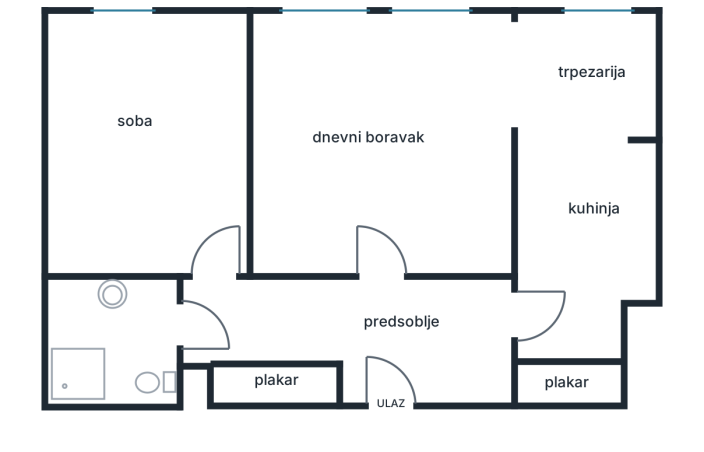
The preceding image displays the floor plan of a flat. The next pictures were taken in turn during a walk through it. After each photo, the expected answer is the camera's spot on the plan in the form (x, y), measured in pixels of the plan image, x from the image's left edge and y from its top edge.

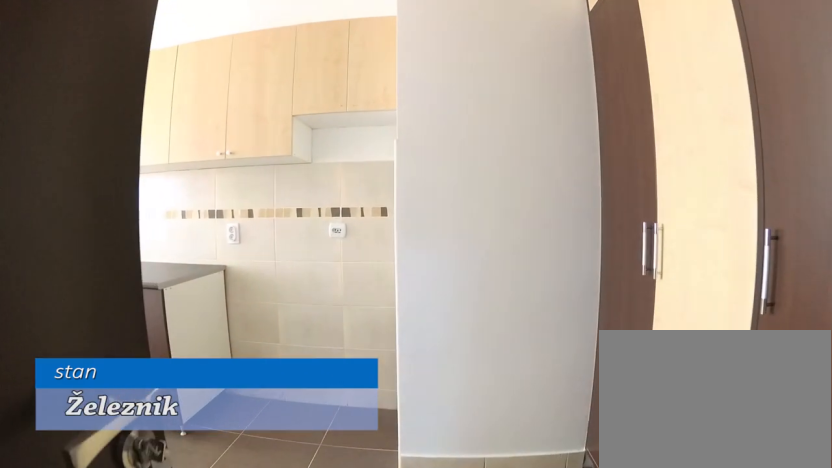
(511, 335)
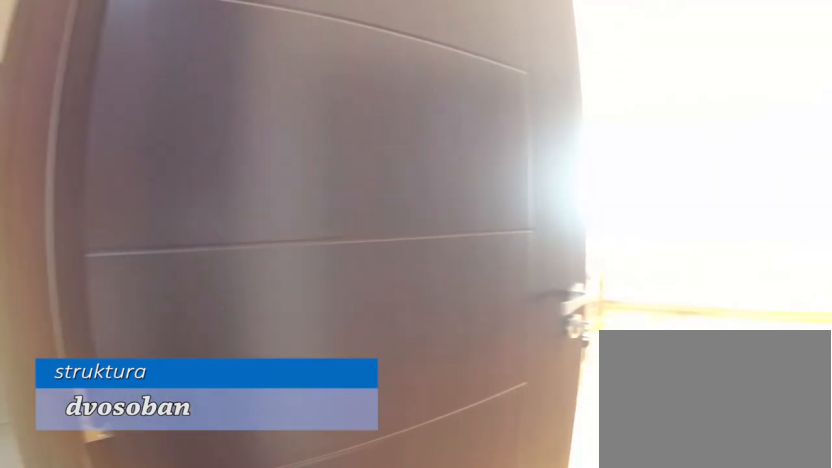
(408, 329)
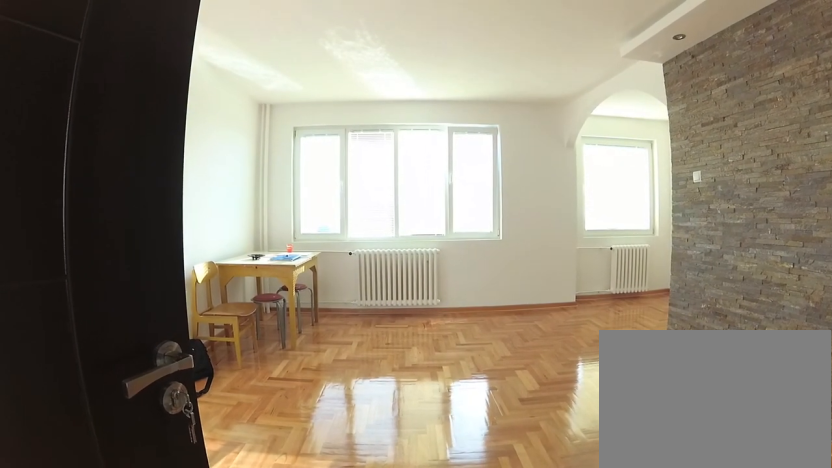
(388, 309)
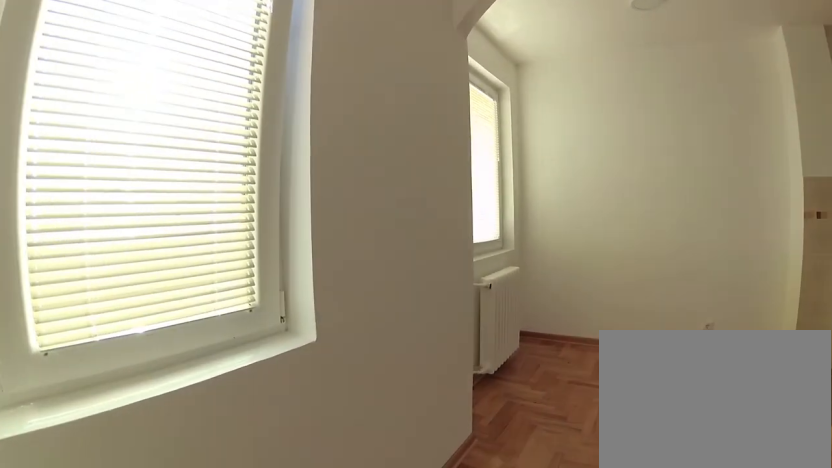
(342, 69)
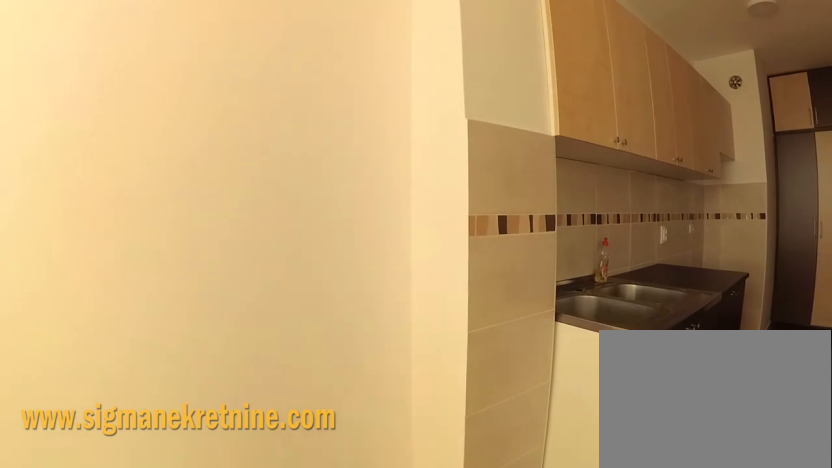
(577, 69)
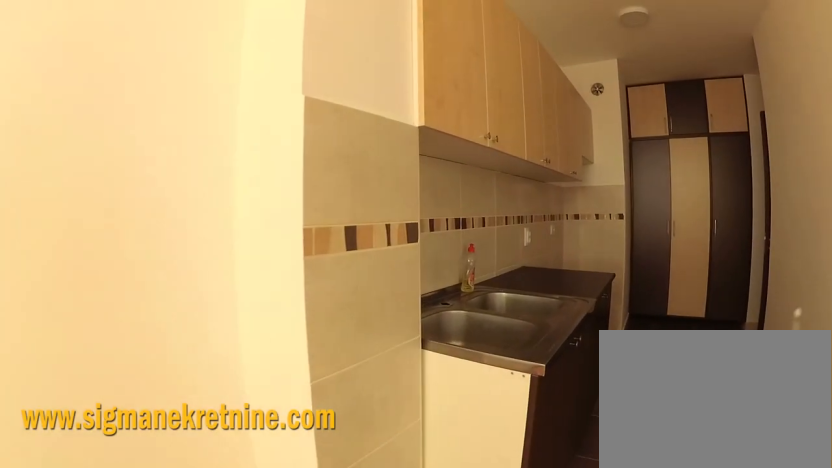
(576, 82)
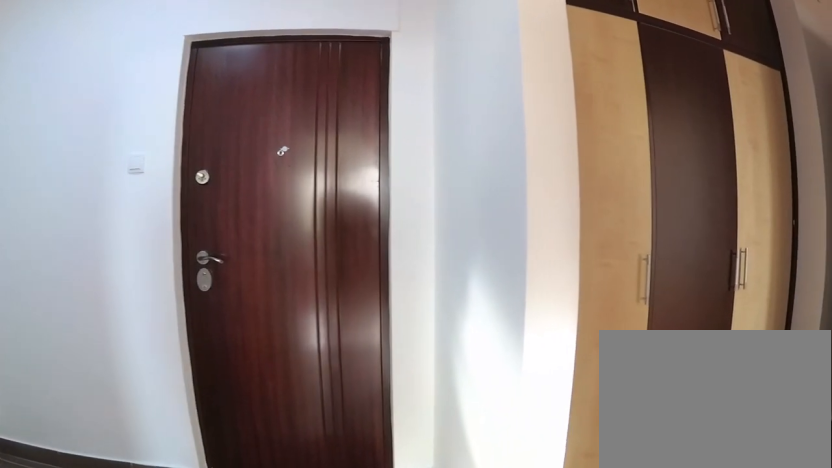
(392, 280)
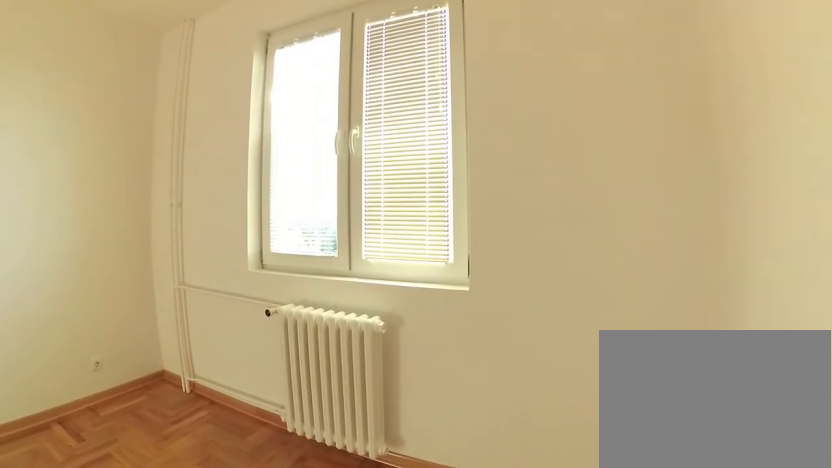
(235, 132)
